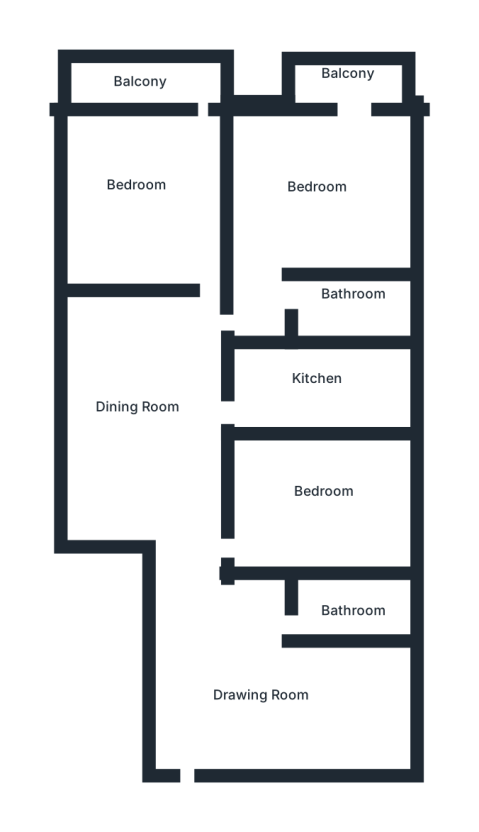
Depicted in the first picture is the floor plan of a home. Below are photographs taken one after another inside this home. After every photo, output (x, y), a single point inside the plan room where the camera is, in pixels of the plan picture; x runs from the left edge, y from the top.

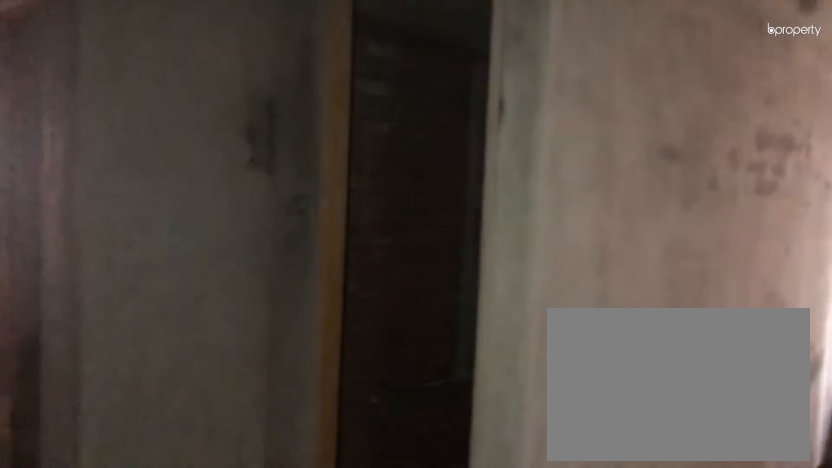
(238, 692)
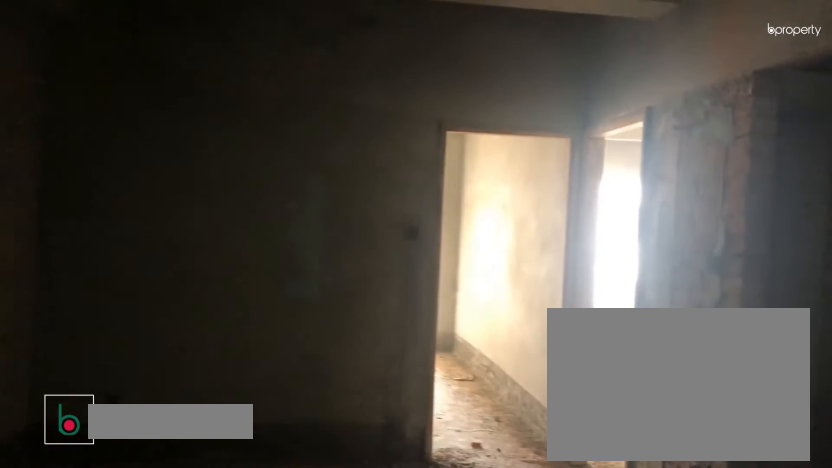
(153, 409)
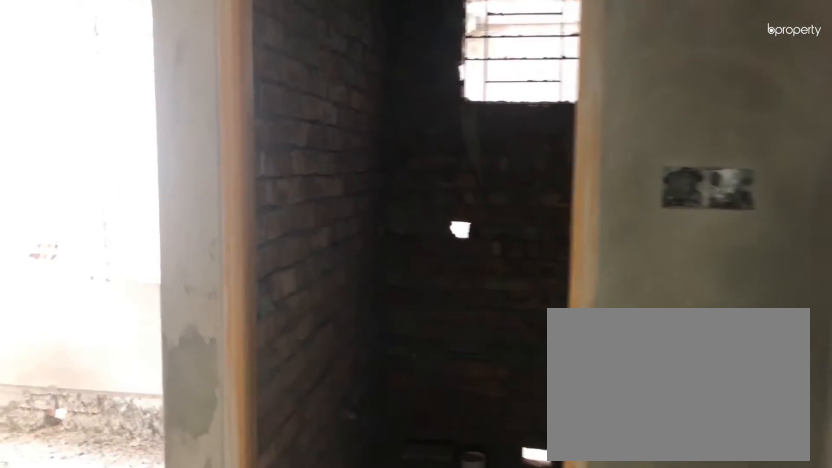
(268, 245)
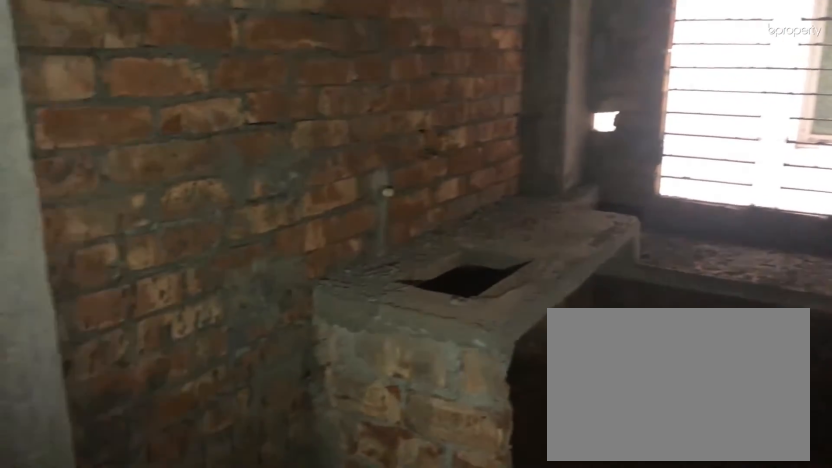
(320, 401)
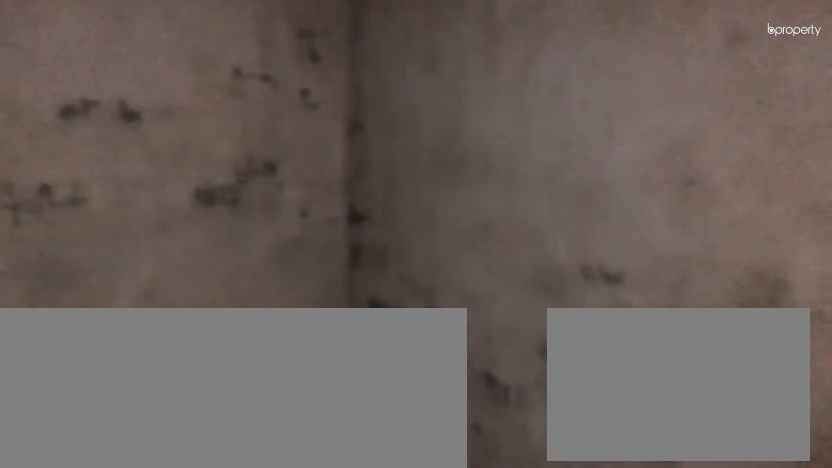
(324, 510)
